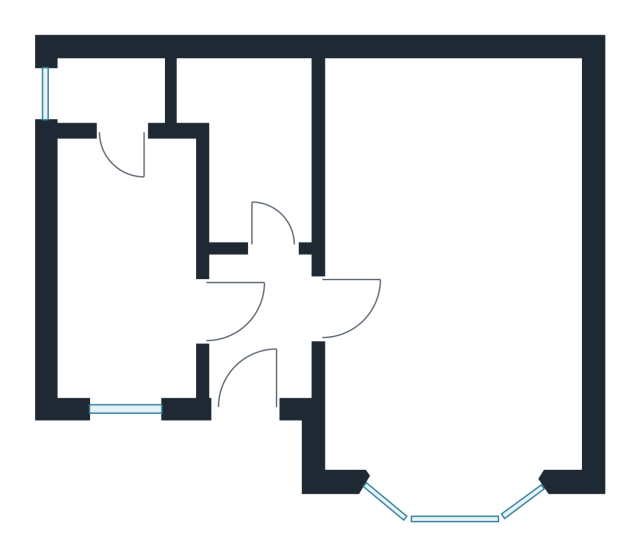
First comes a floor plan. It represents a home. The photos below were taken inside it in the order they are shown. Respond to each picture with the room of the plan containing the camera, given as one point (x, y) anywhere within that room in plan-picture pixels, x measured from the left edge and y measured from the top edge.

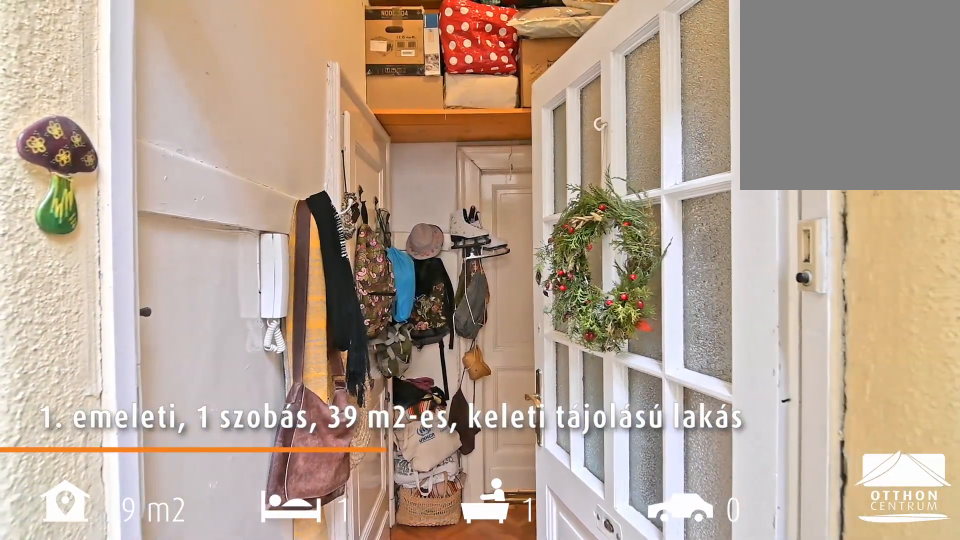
(263, 330)
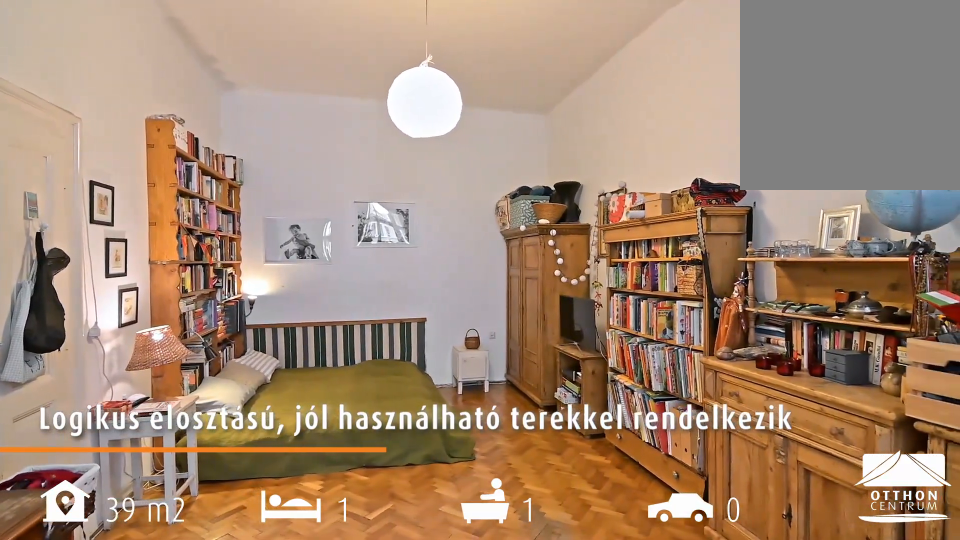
(453, 263)
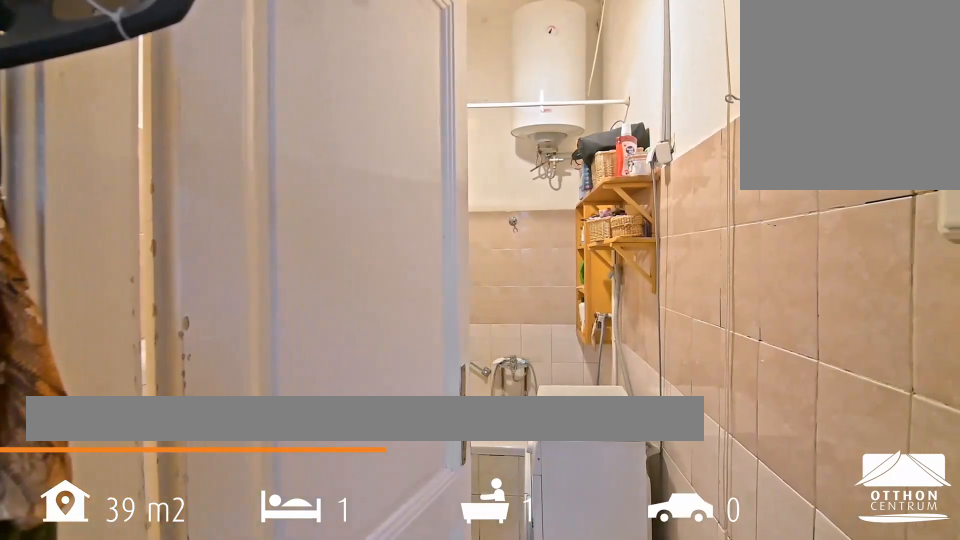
(255, 141)
